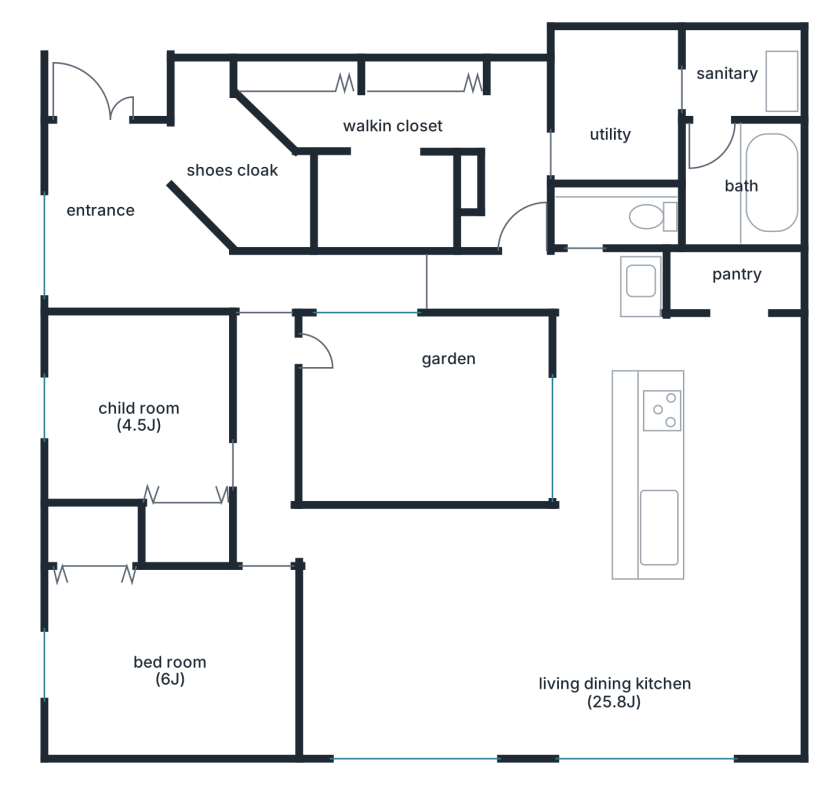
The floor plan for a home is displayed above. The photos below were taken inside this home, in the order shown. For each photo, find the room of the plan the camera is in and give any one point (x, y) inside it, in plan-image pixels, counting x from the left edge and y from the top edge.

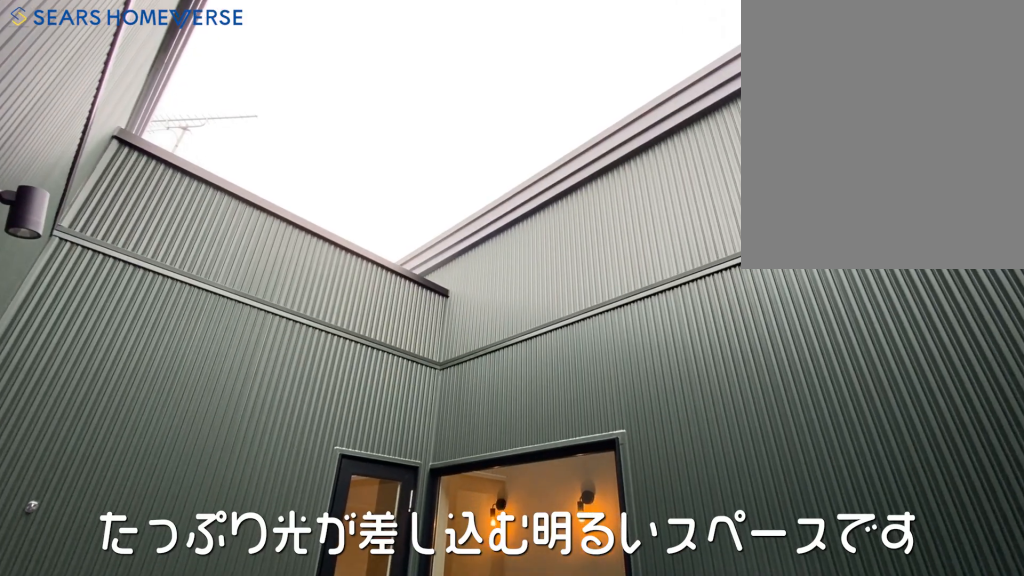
(431, 417)
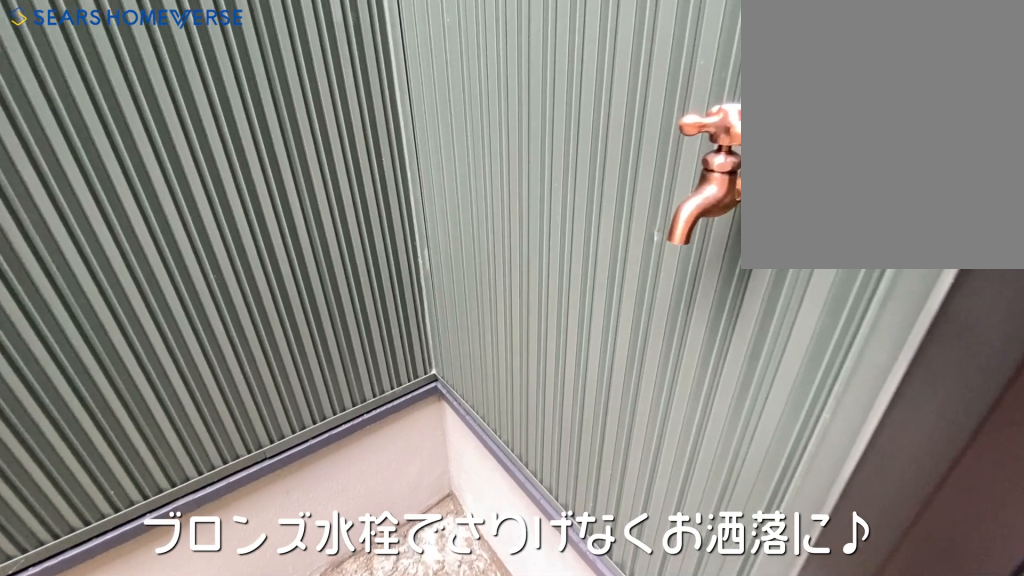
(431, 416)
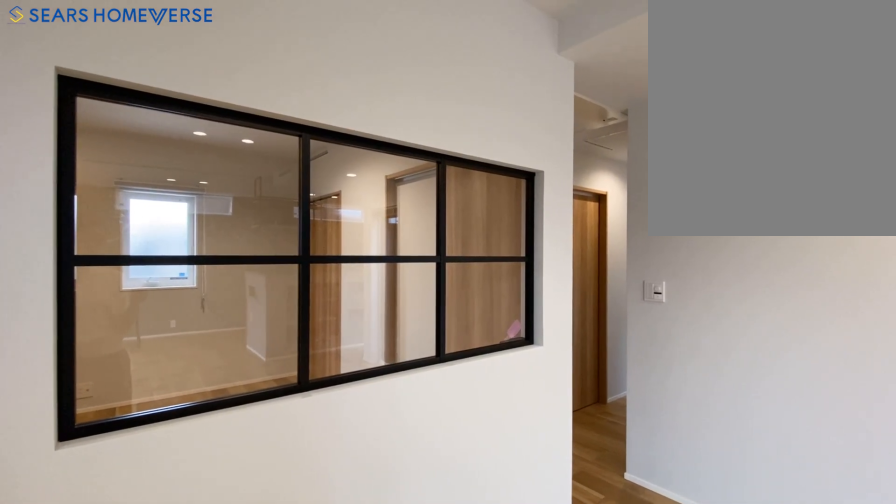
(492, 613)
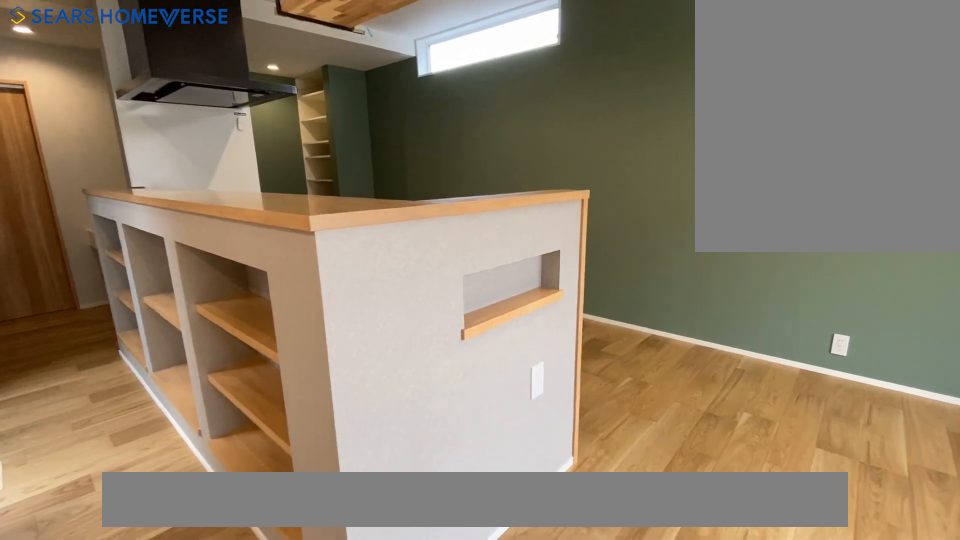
(733, 474)
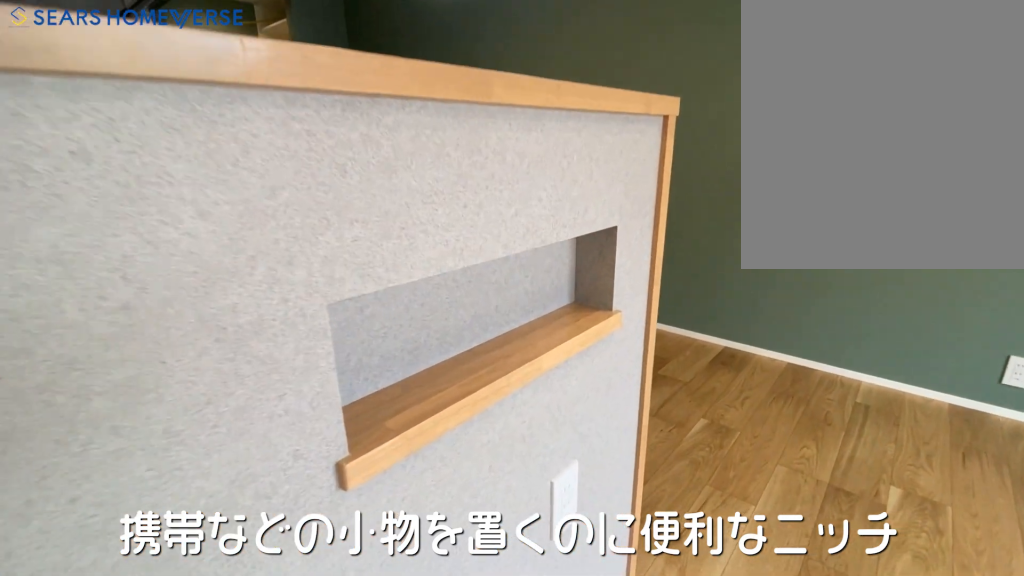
(733, 474)
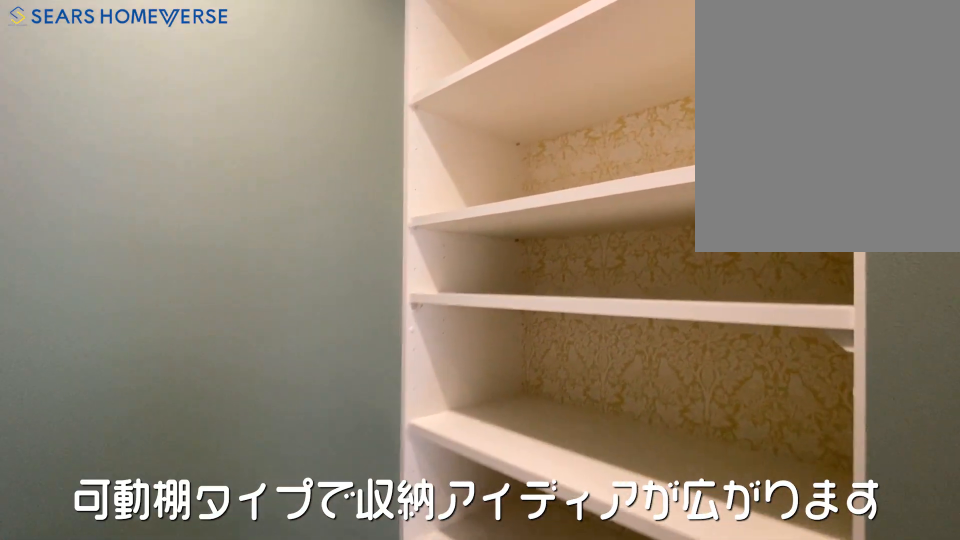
(742, 284)
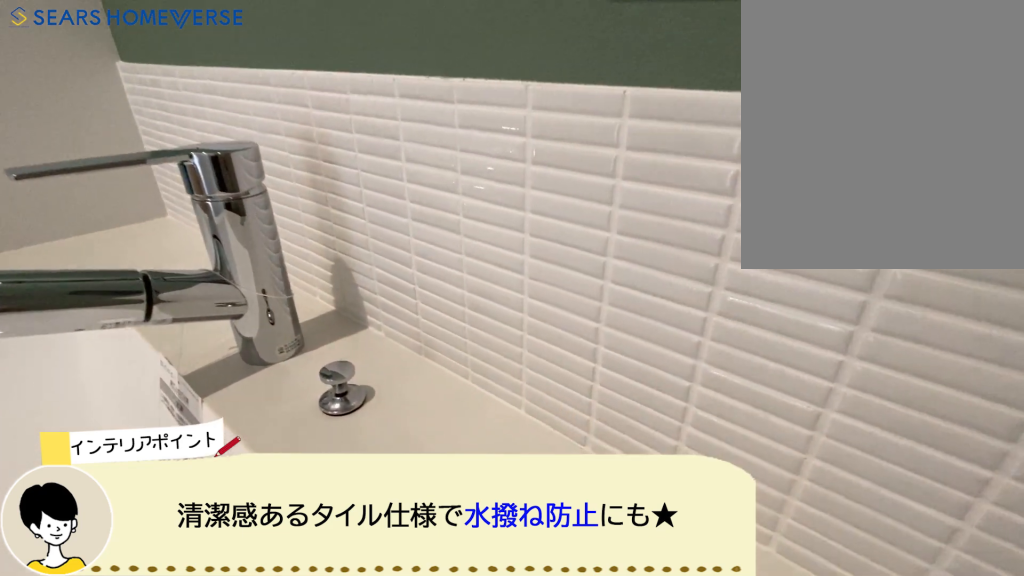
(581, 286)
